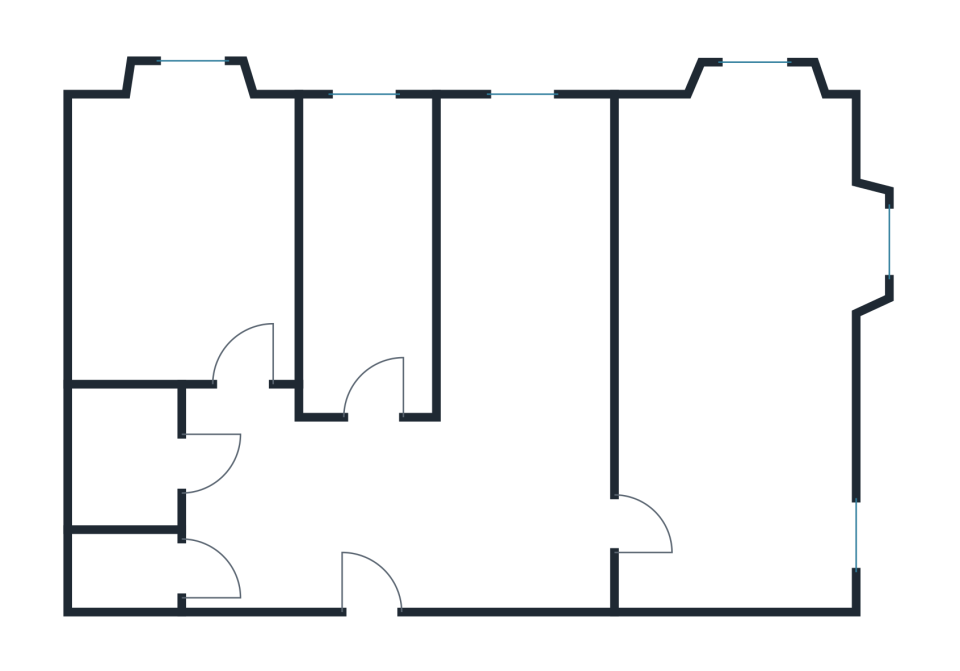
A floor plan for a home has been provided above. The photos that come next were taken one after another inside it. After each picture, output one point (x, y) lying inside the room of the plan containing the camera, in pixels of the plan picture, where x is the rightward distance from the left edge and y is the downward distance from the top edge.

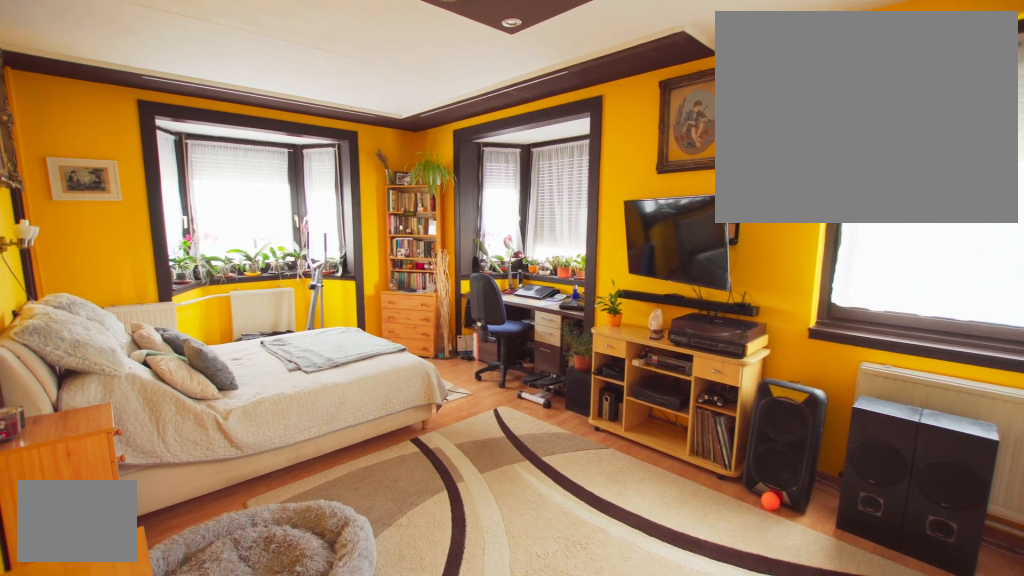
(738, 355)
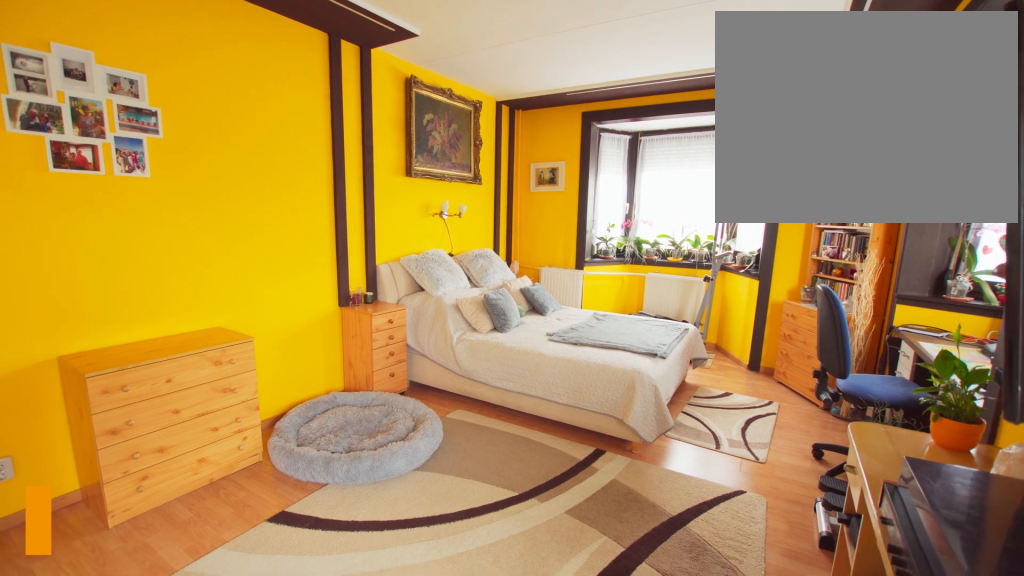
(739, 356)
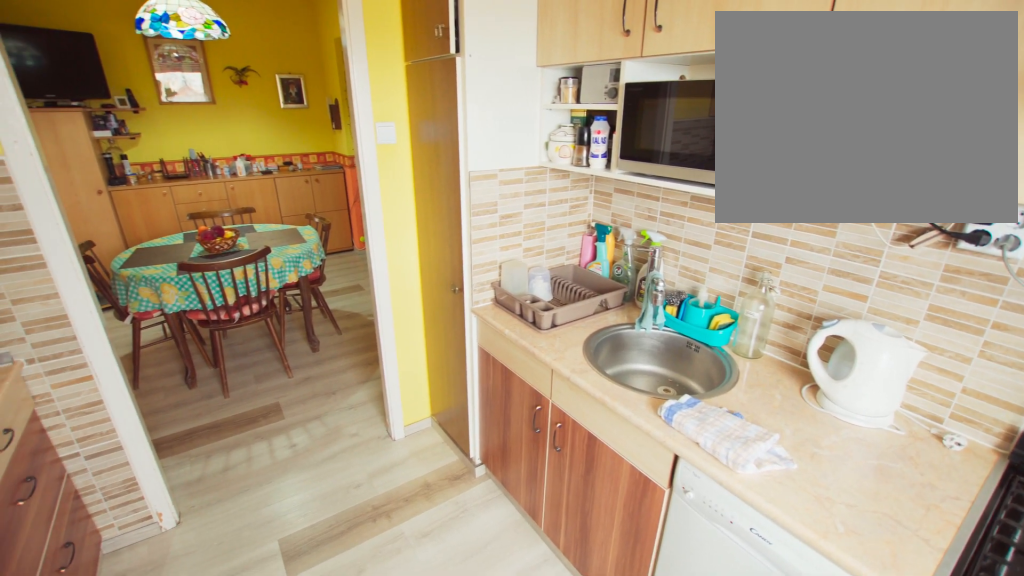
(529, 262)
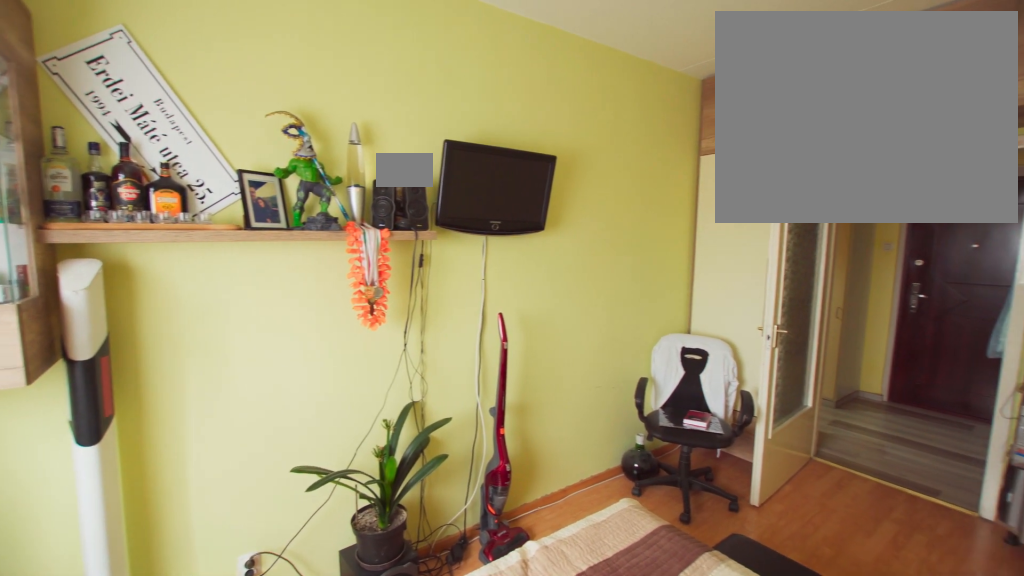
(364, 263)
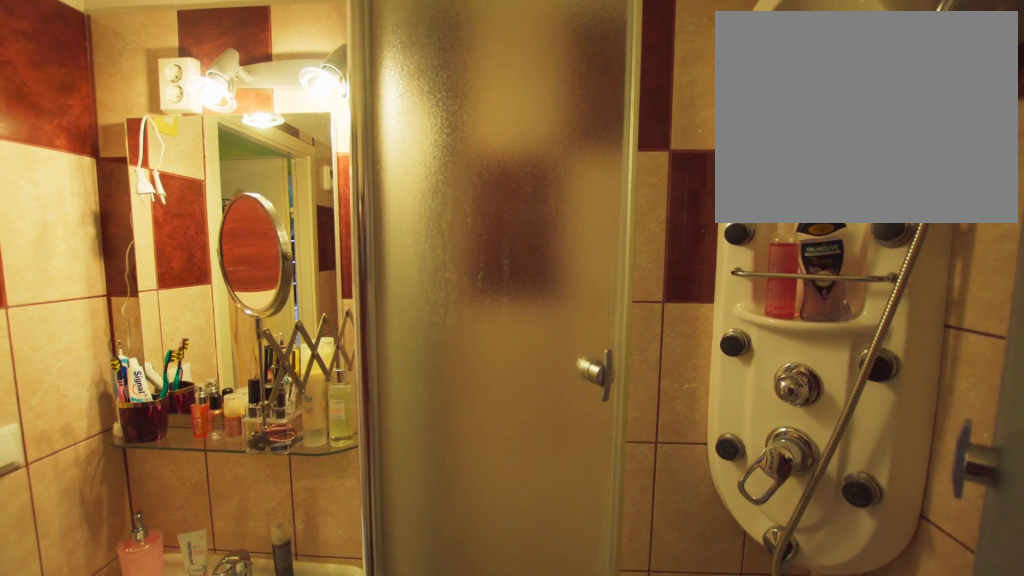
(129, 455)
